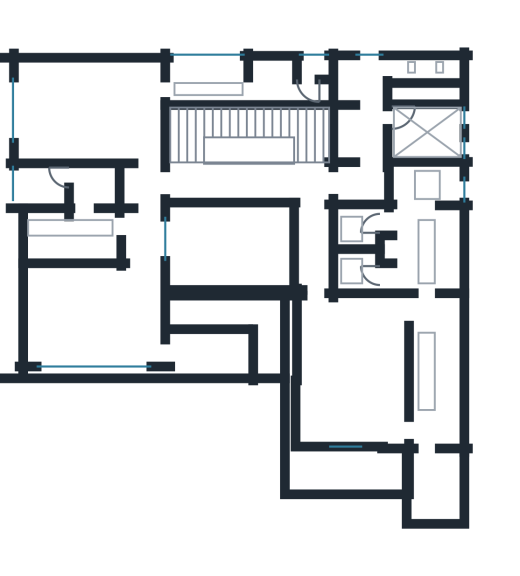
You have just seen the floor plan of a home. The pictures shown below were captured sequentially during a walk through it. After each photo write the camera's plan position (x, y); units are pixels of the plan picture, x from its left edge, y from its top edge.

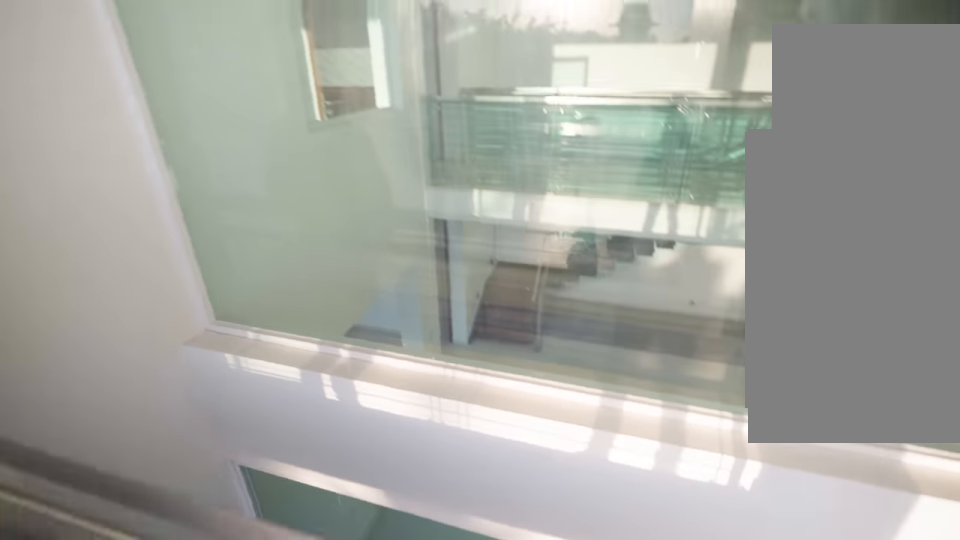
(209, 354)
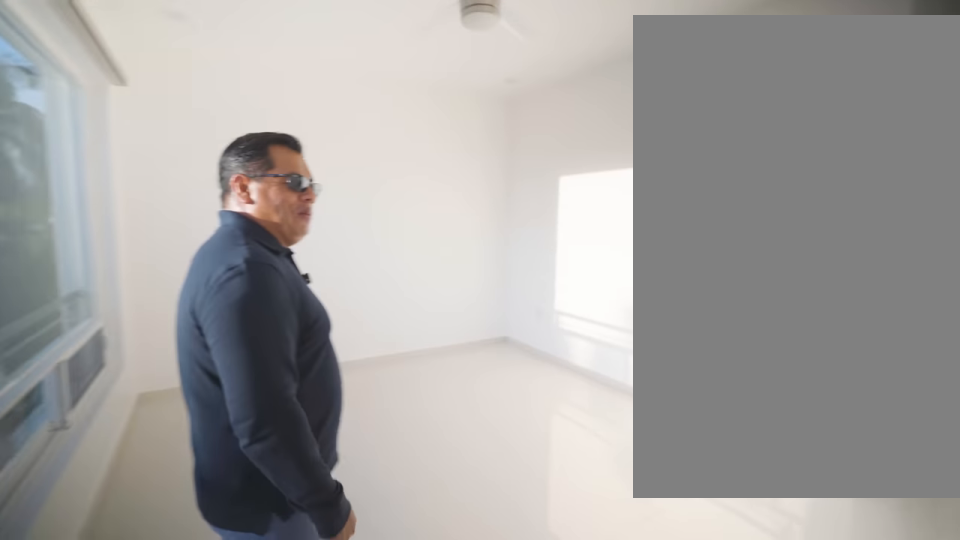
(139, 349)
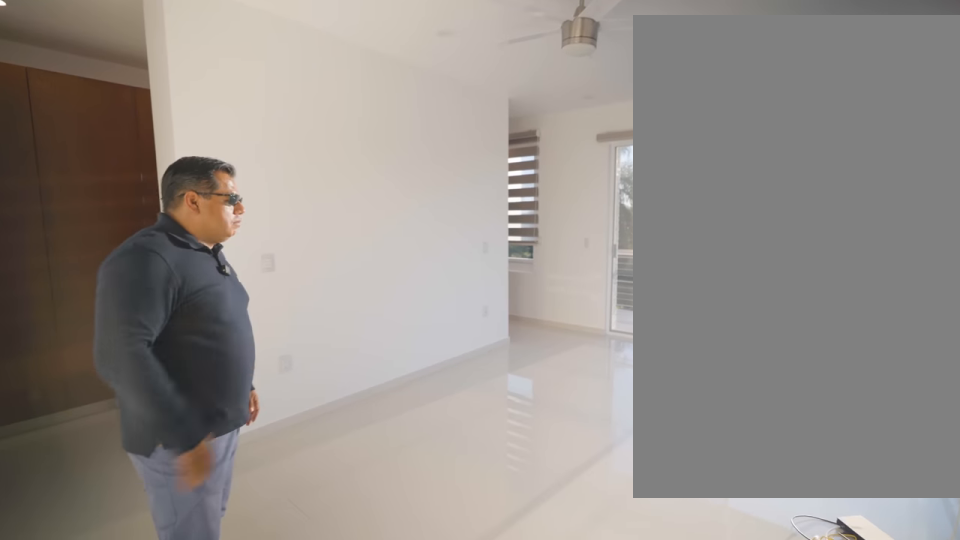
(317, 320)
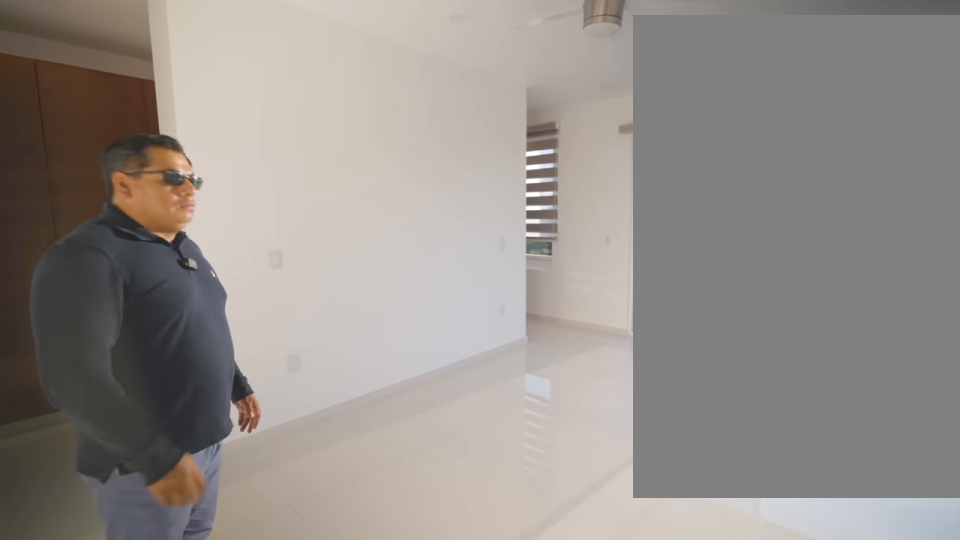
(321, 321)
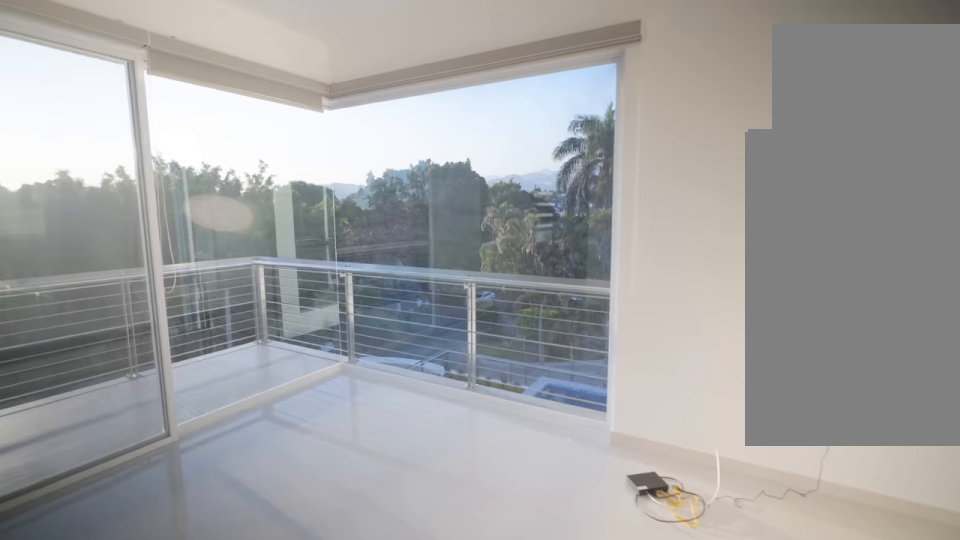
(338, 386)
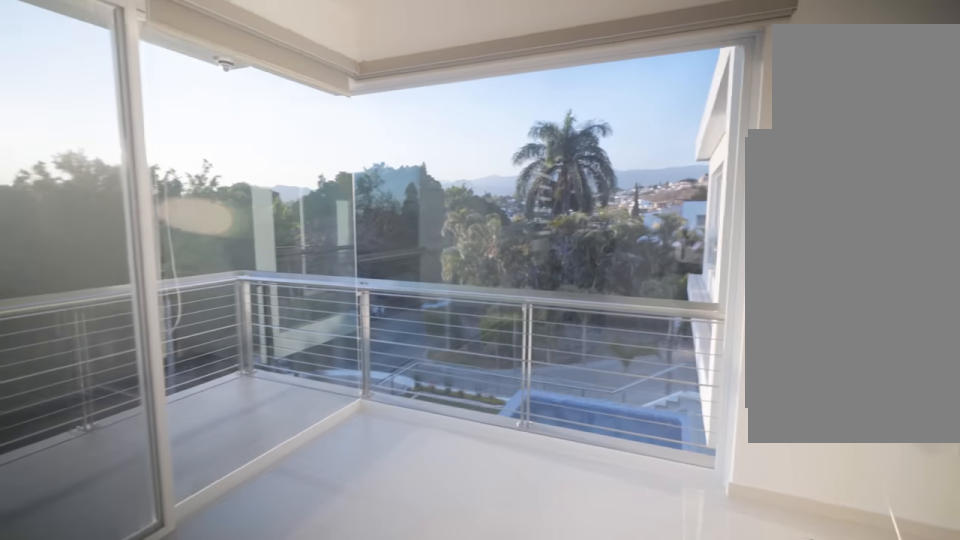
(333, 406)
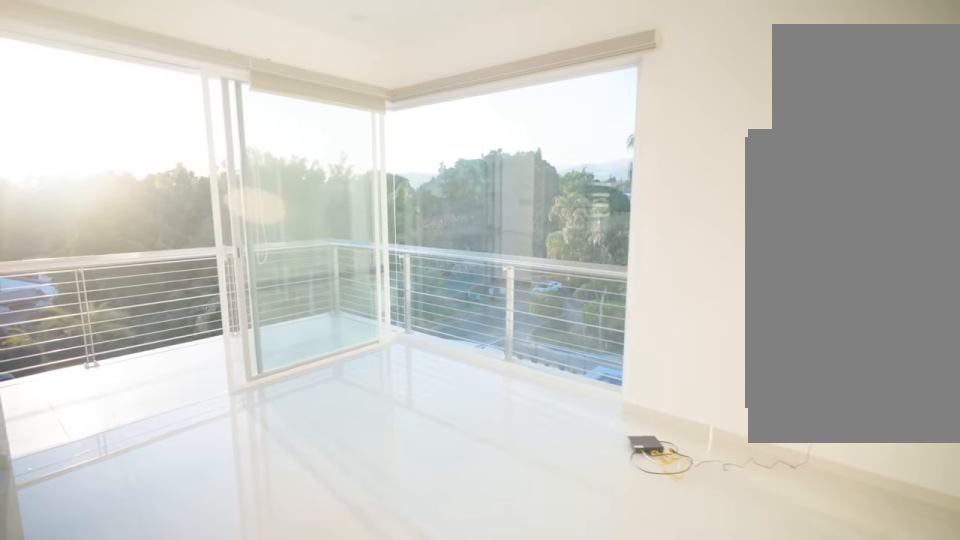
(373, 345)
